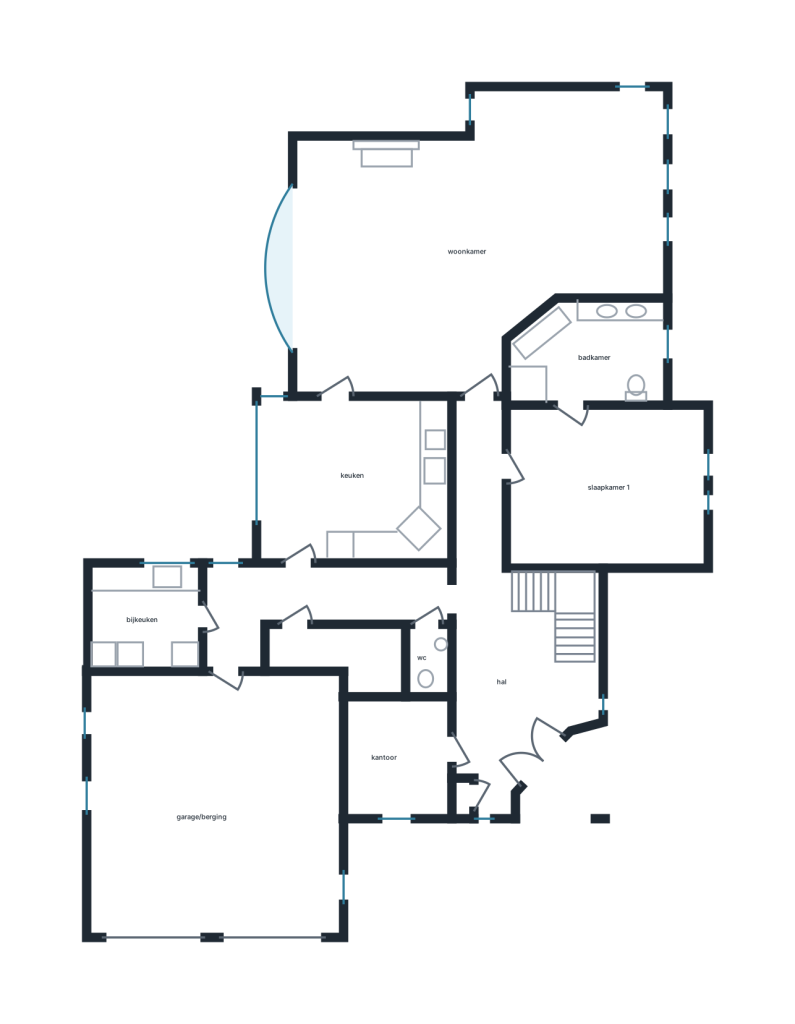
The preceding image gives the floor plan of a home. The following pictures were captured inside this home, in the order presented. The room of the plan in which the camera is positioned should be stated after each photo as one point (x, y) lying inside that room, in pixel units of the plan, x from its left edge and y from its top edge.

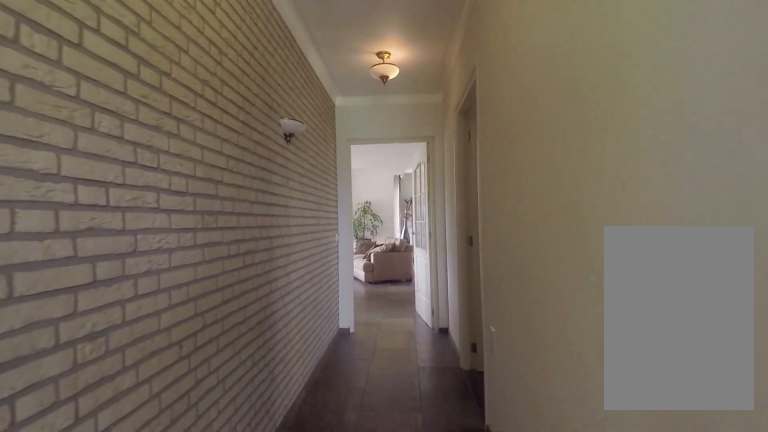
(501, 633)
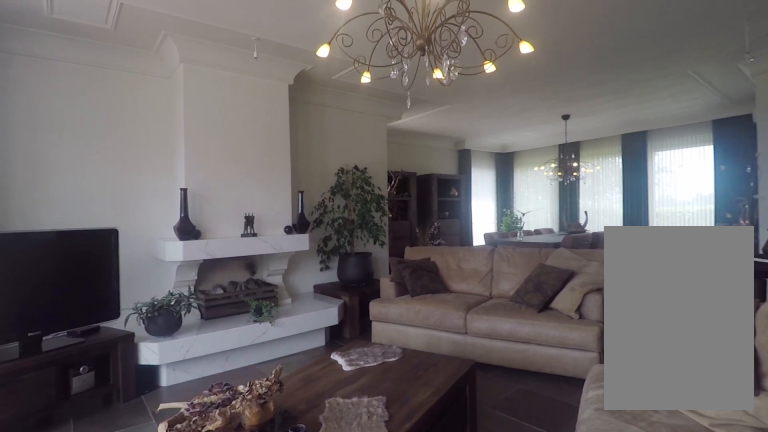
(463, 239)
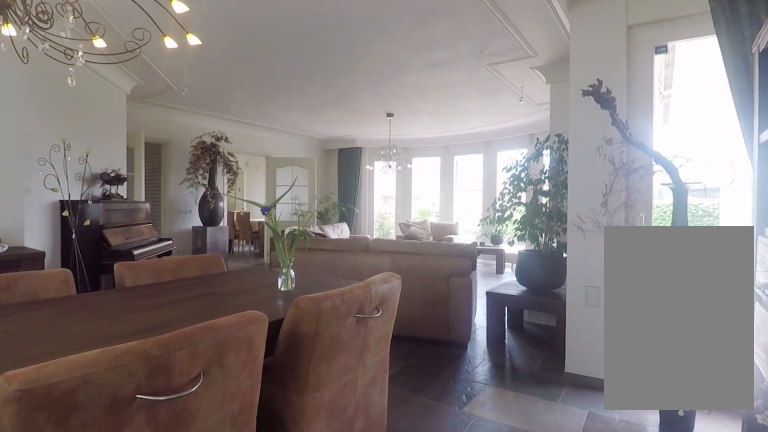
(463, 239)
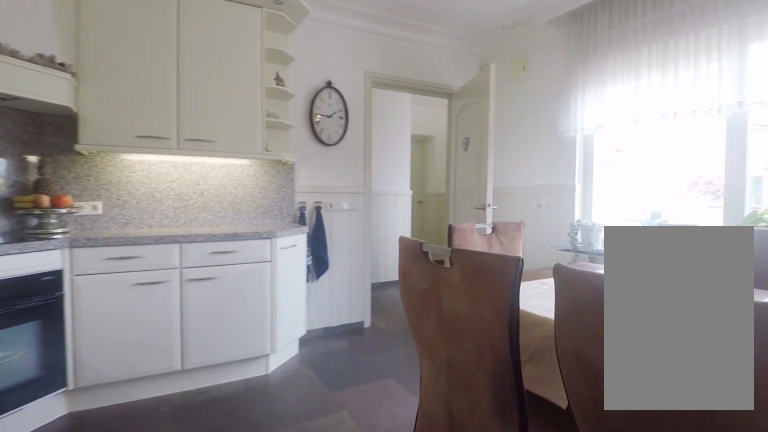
(355, 478)
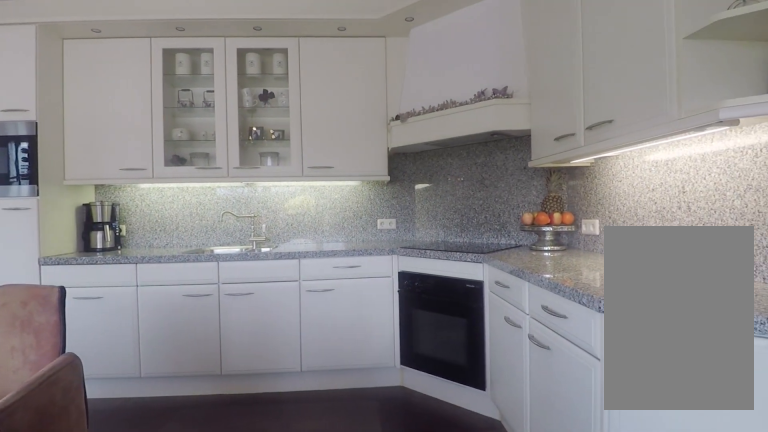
(355, 478)
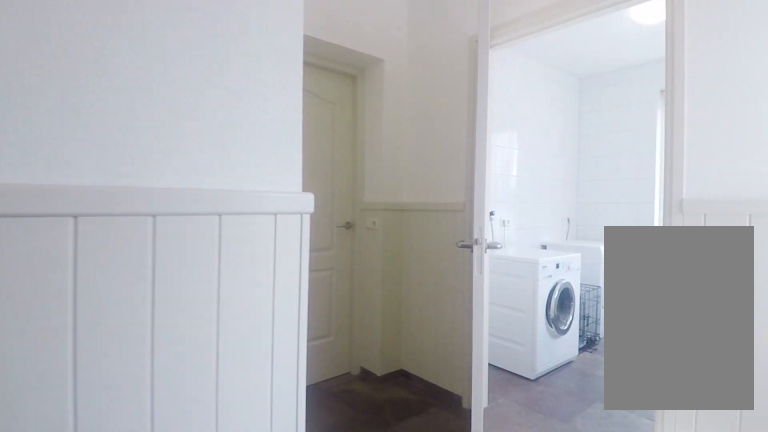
(308, 602)
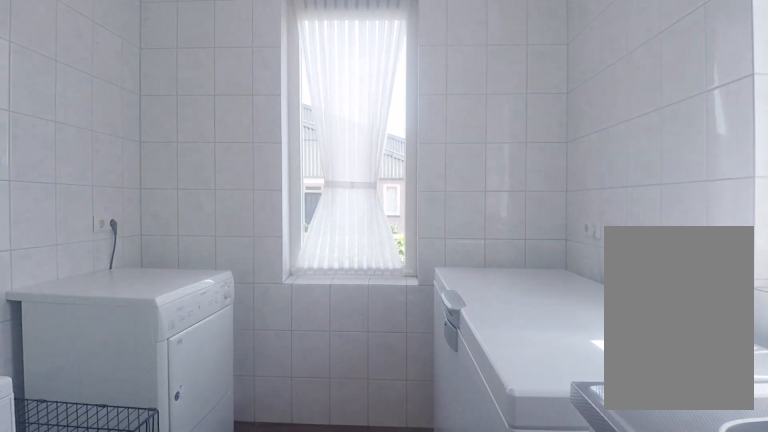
(146, 618)
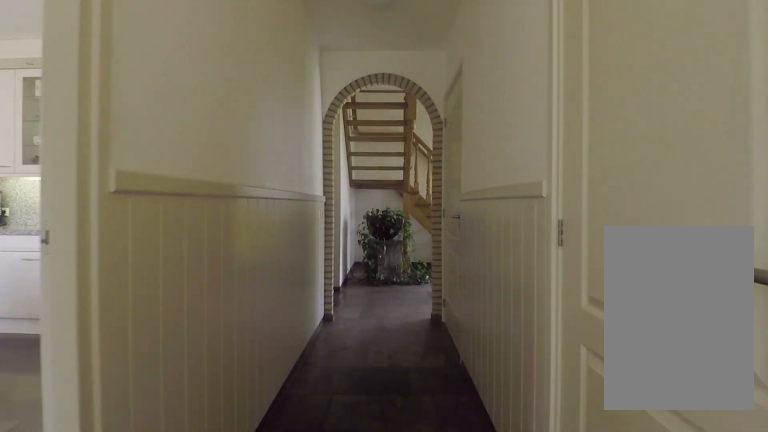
(308, 602)
